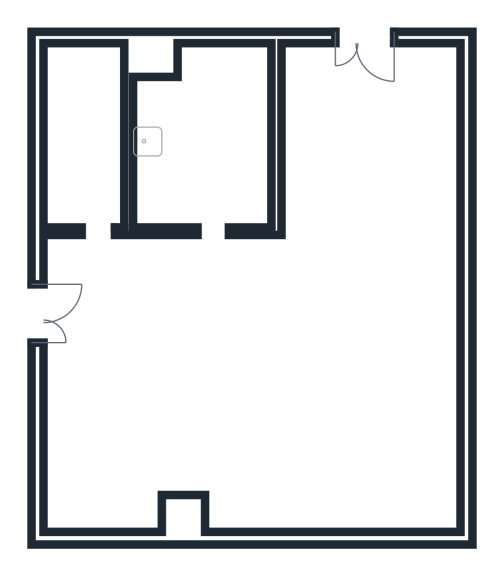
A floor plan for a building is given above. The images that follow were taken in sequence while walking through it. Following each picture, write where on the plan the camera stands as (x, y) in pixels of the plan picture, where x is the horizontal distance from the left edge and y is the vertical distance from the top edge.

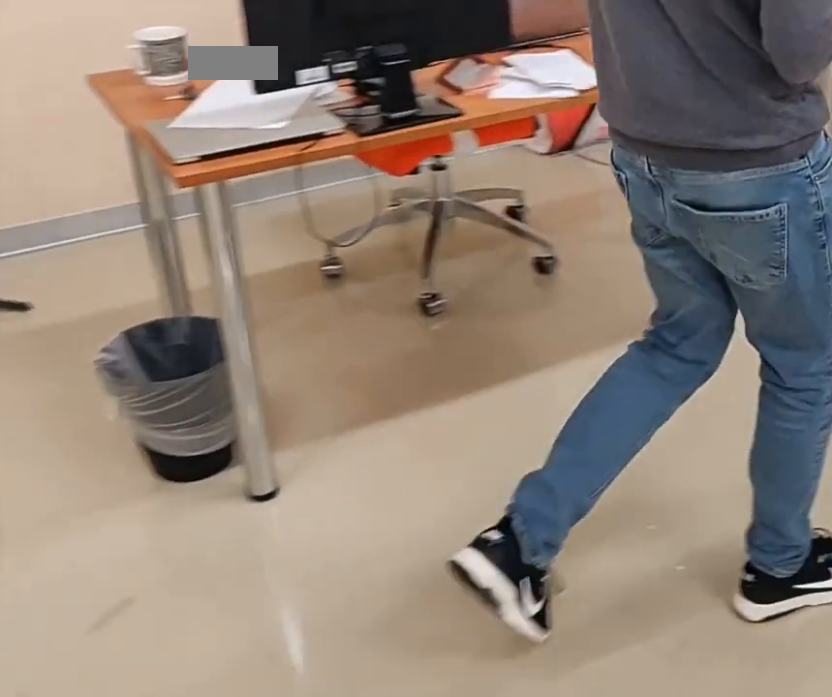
(358, 338)
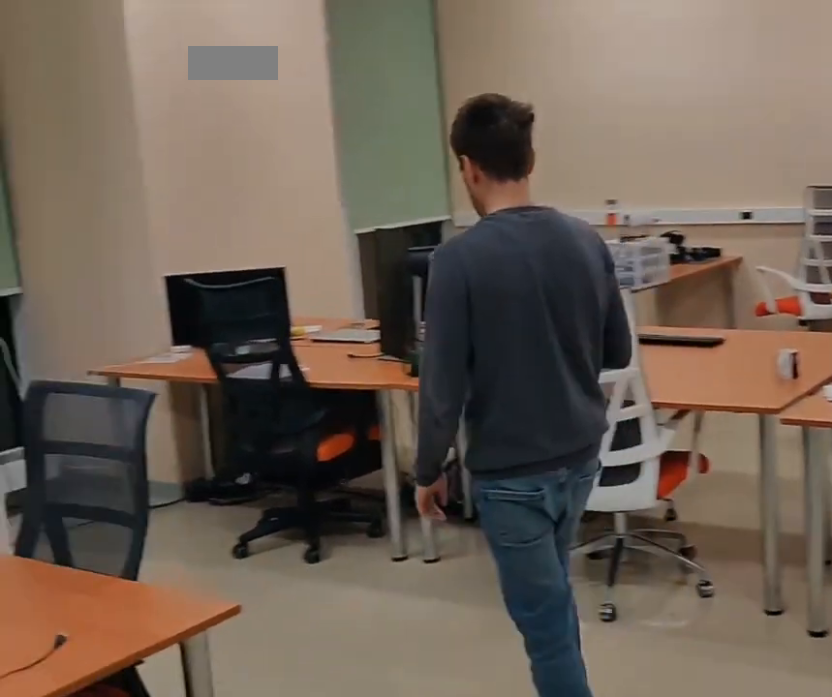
(251, 358)
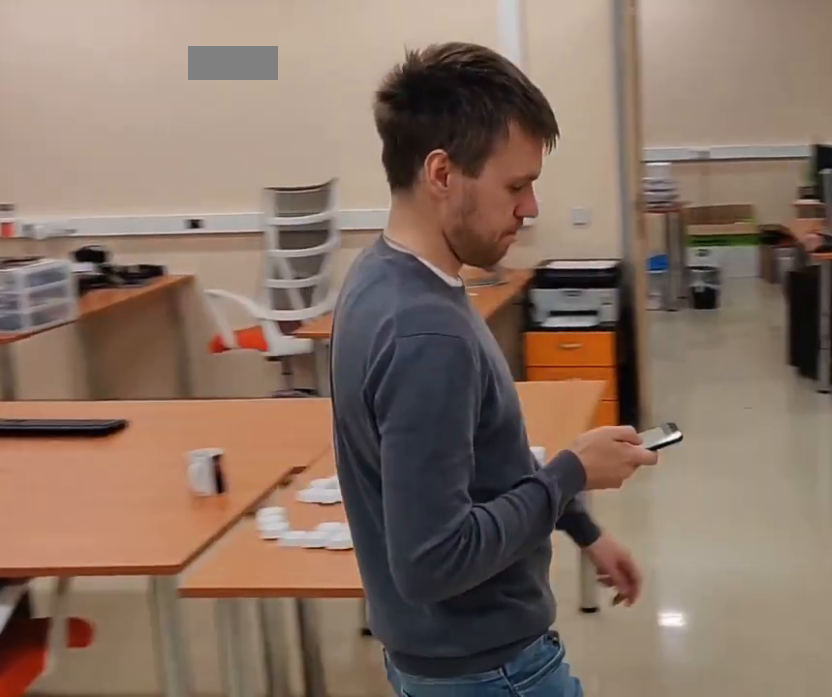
(238, 325)
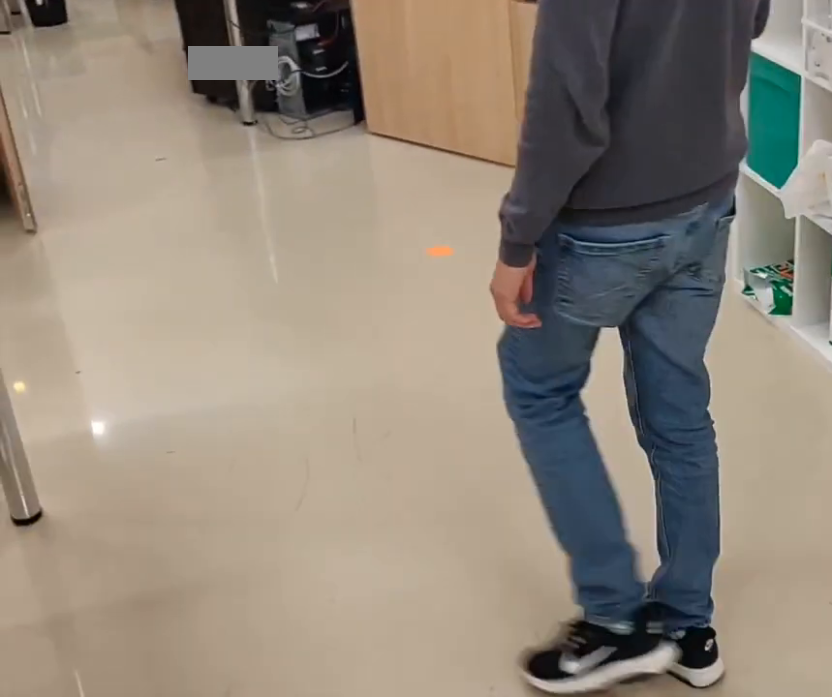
(194, 247)
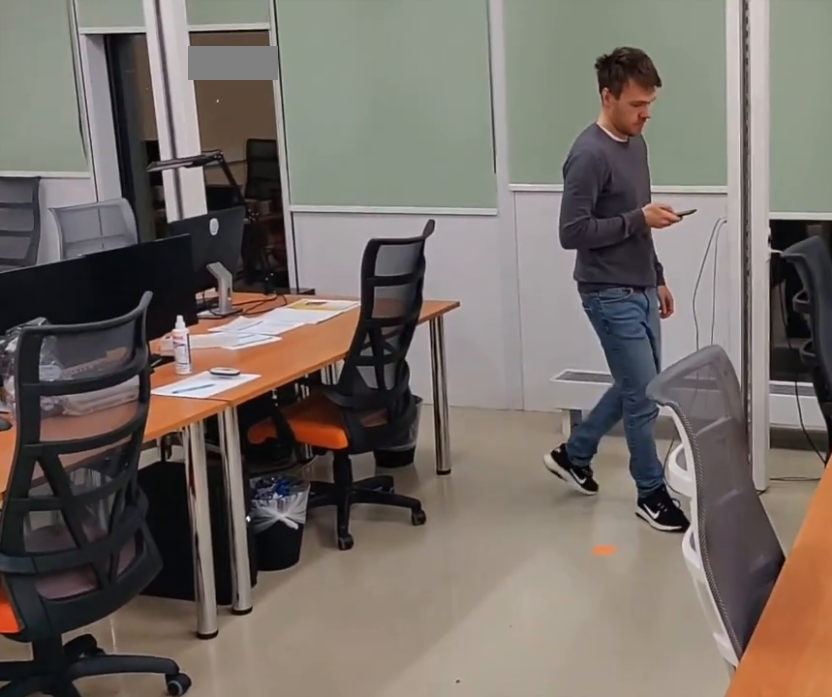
(240, 445)
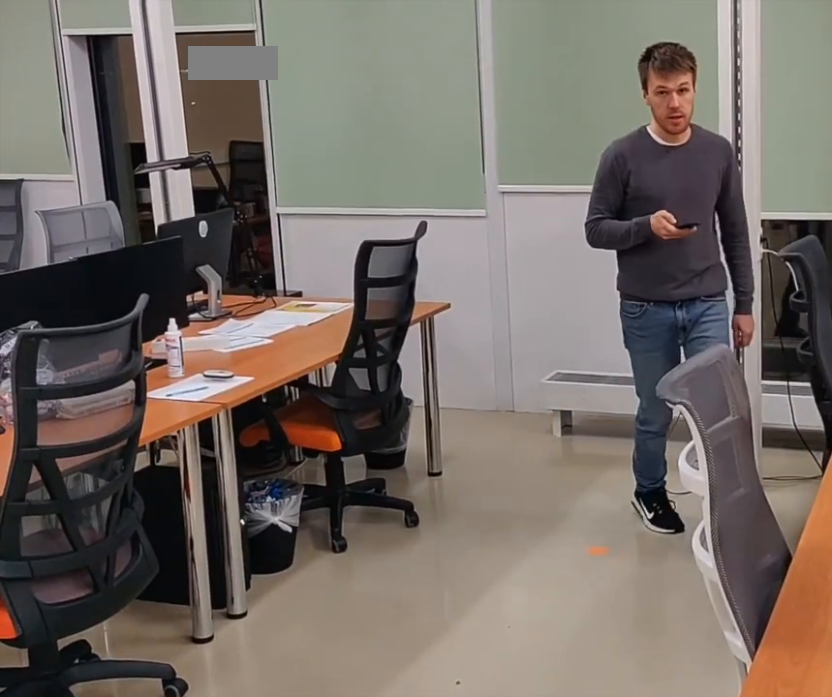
(235, 437)
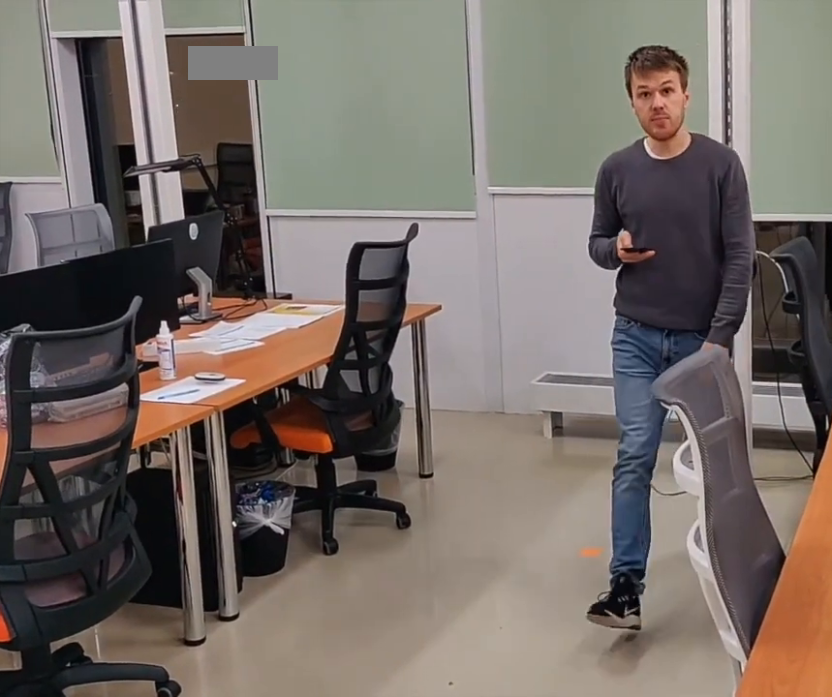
(235, 437)
